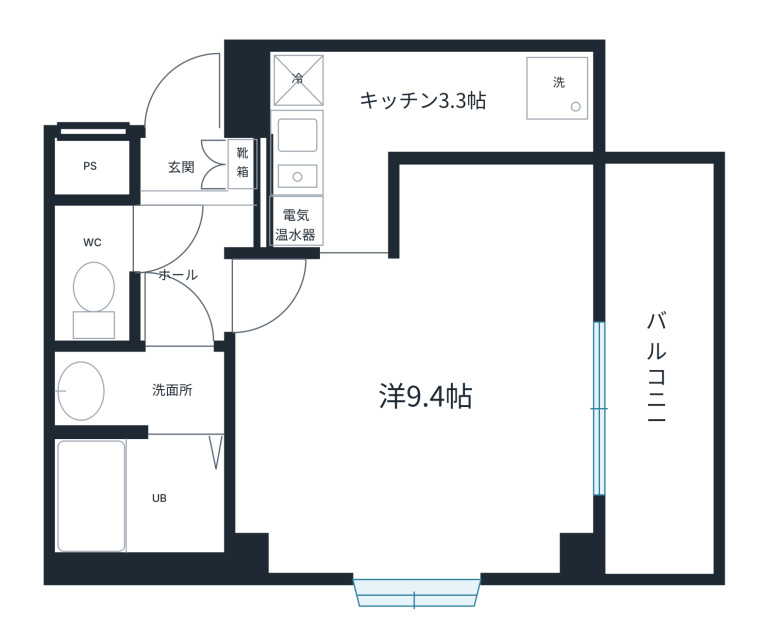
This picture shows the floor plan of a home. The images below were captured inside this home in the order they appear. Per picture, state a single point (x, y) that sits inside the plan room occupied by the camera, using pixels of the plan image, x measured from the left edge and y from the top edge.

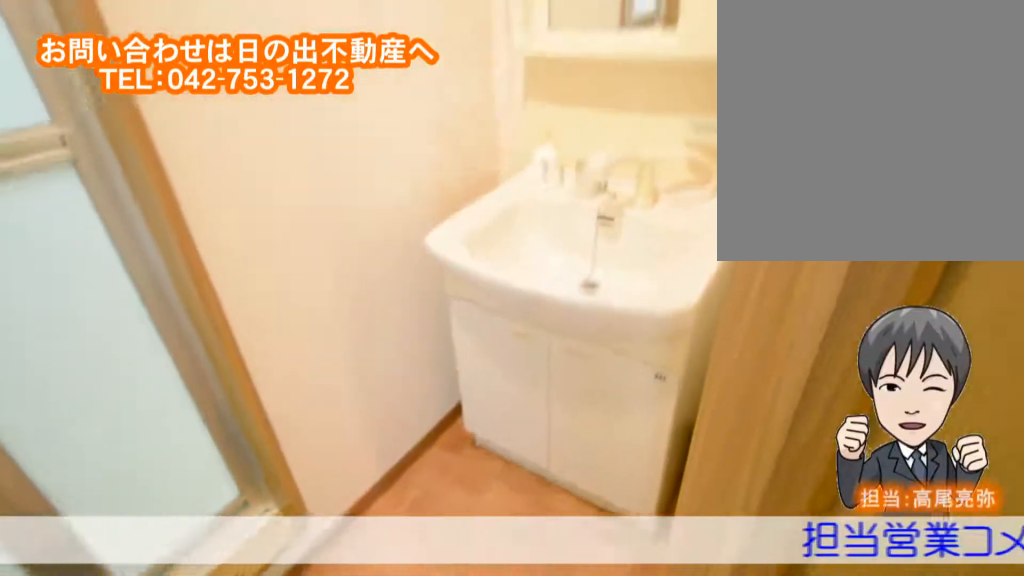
(133, 392)
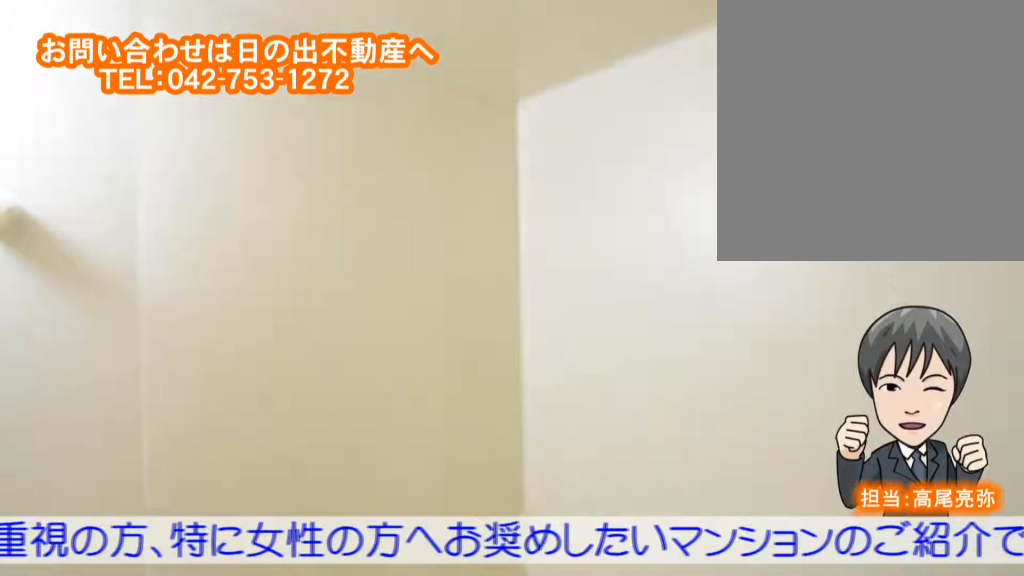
(127, 489)
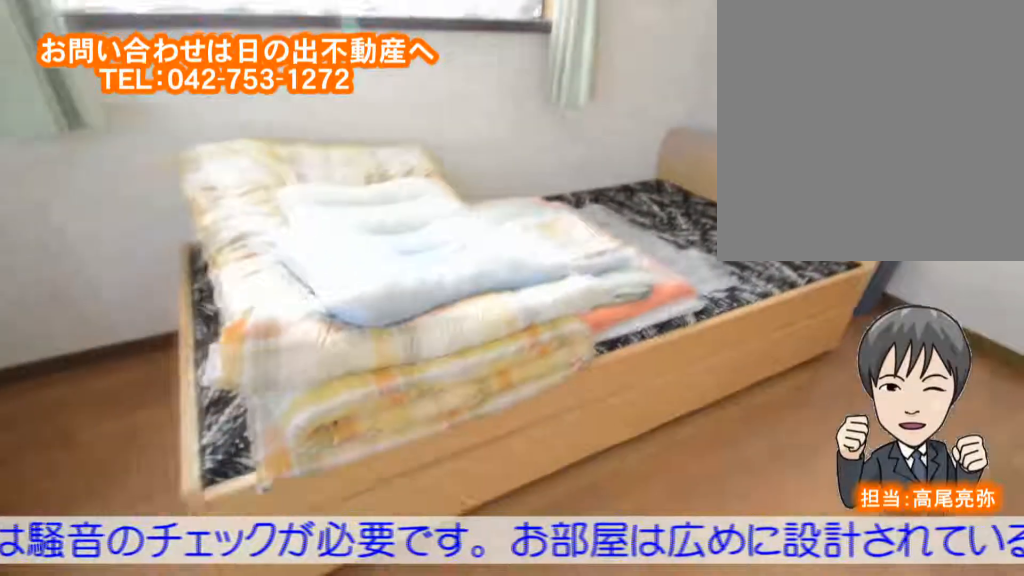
(435, 440)
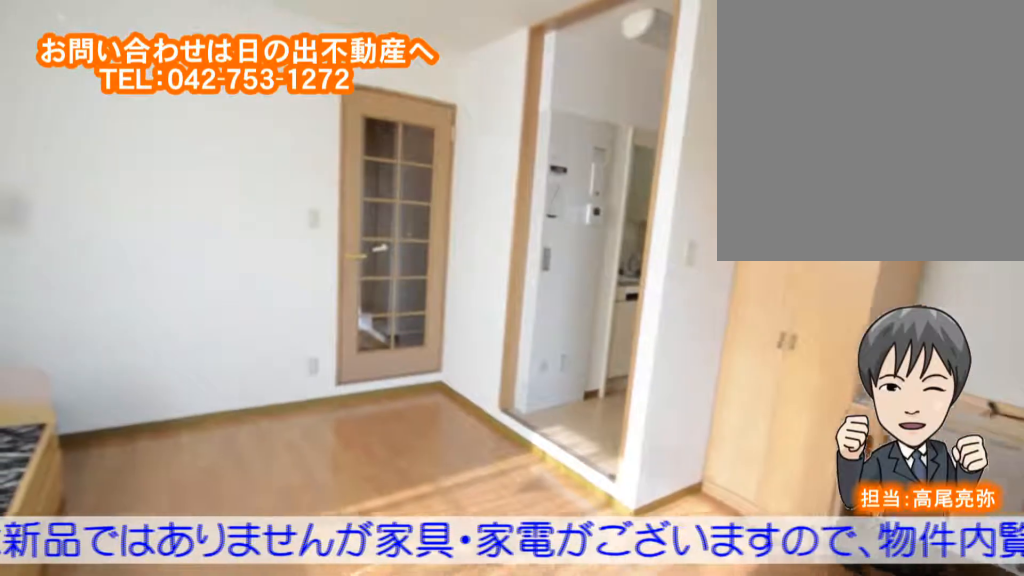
(434, 440)
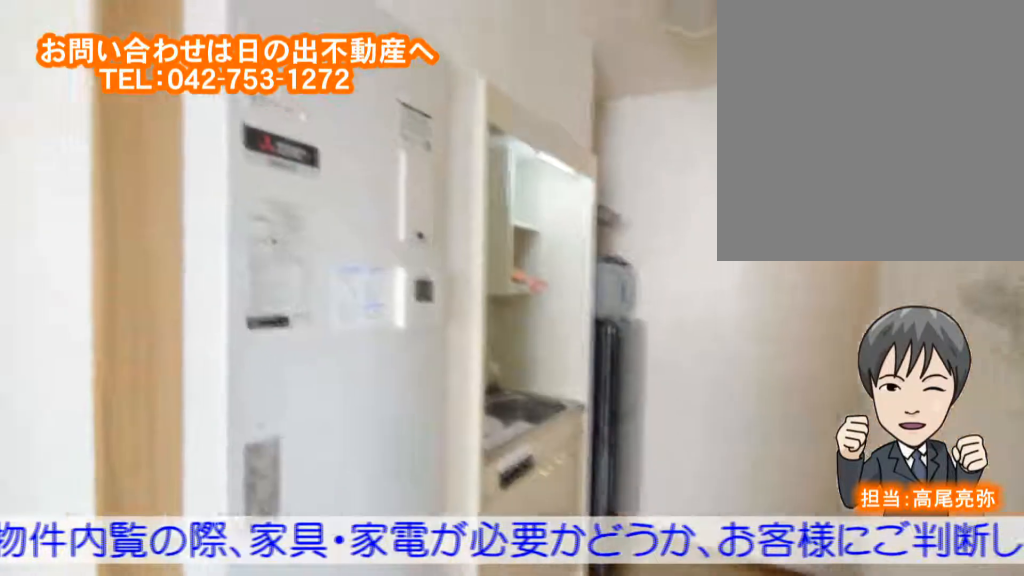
(383, 112)
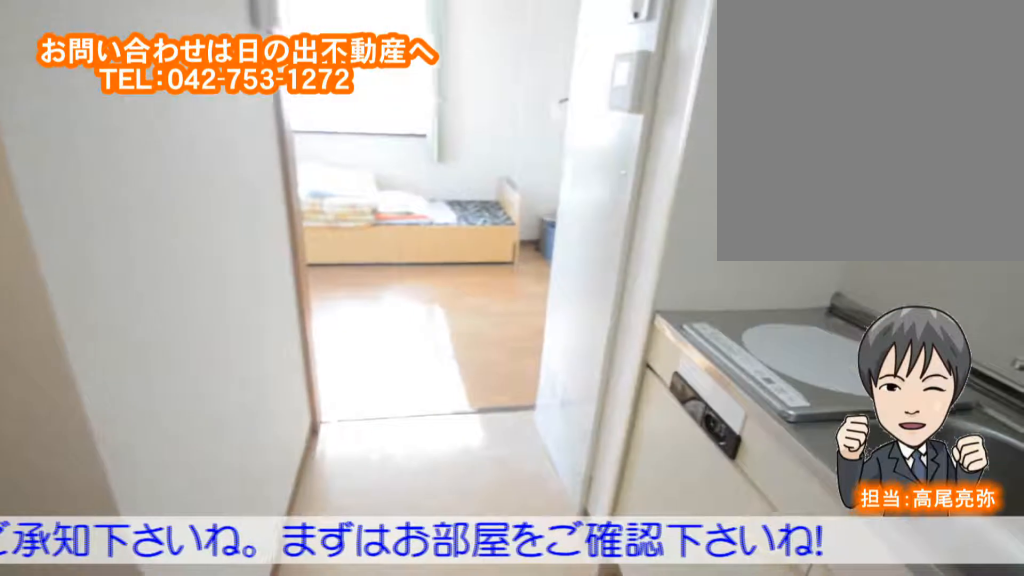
(383, 113)
